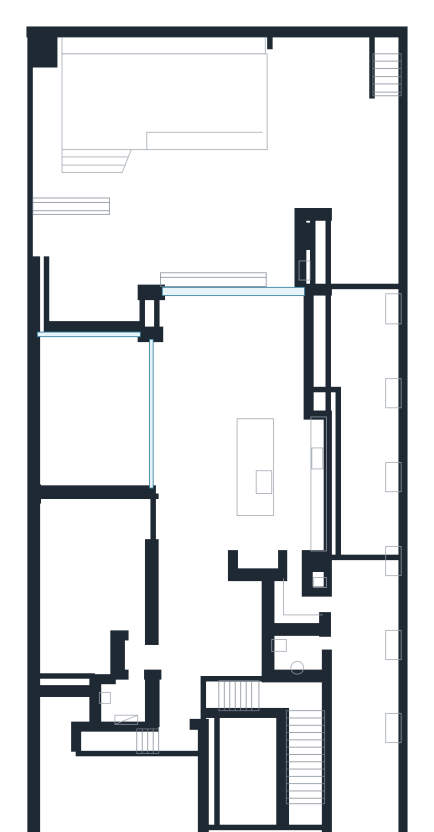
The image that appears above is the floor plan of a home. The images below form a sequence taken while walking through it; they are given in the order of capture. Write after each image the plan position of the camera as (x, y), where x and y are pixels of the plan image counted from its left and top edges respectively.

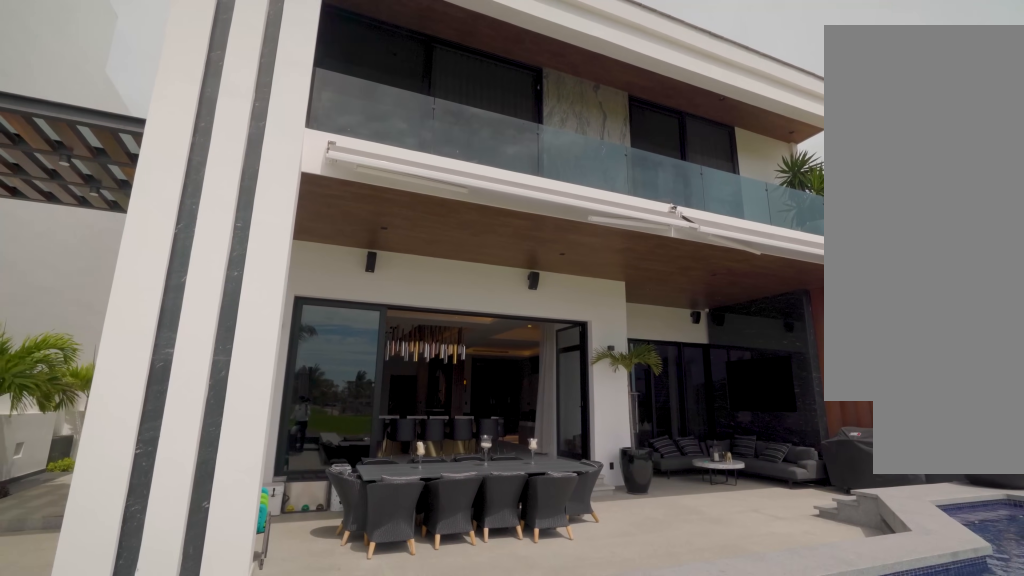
(294, 135)
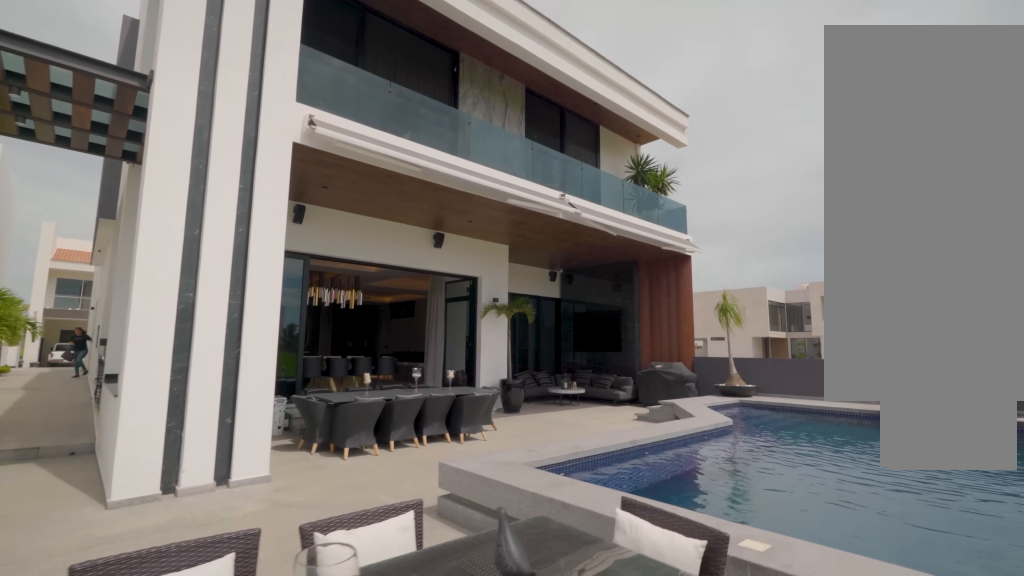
(343, 109)
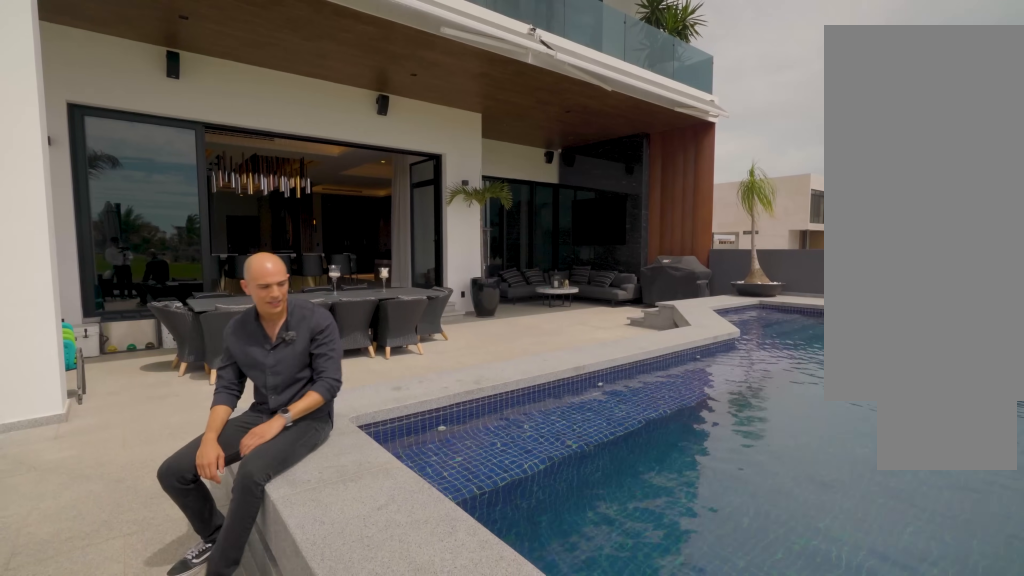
(299, 106)
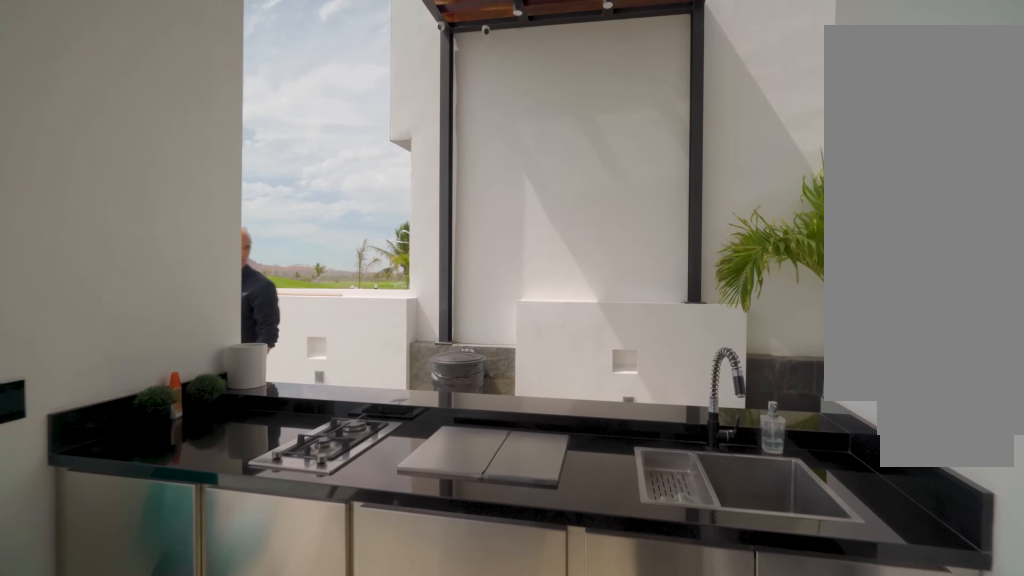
(272, 257)
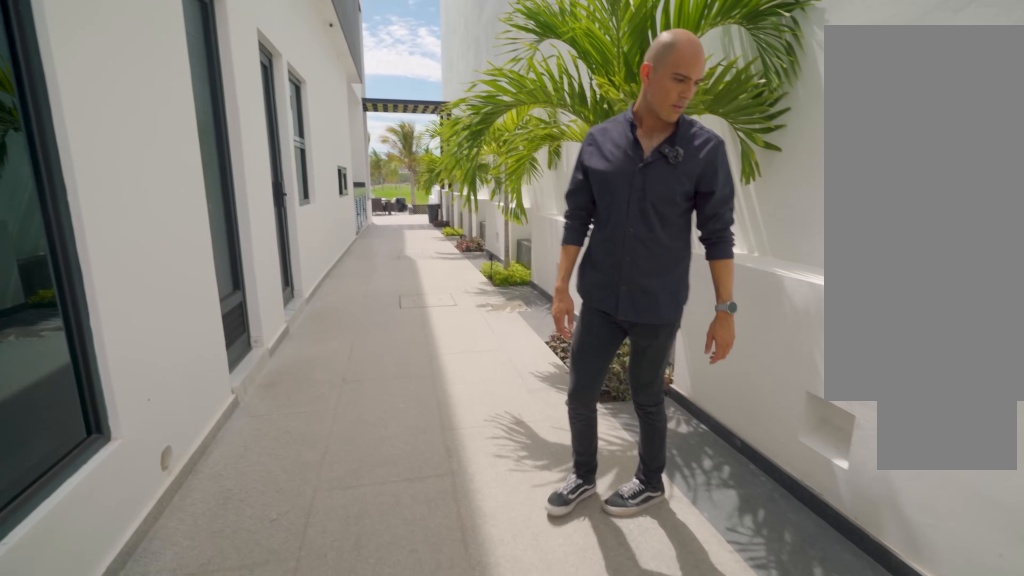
(359, 762)
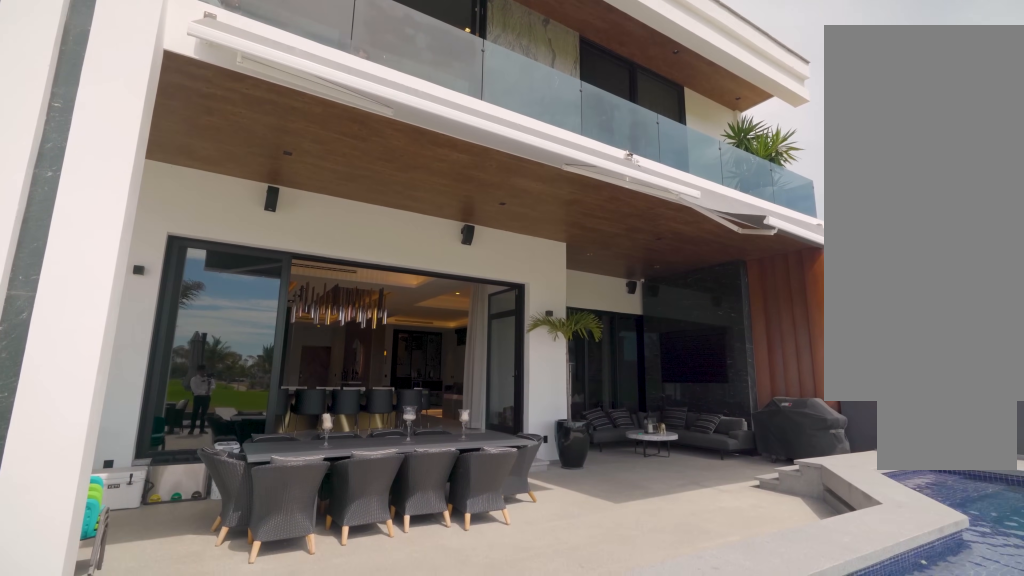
(283, 214)
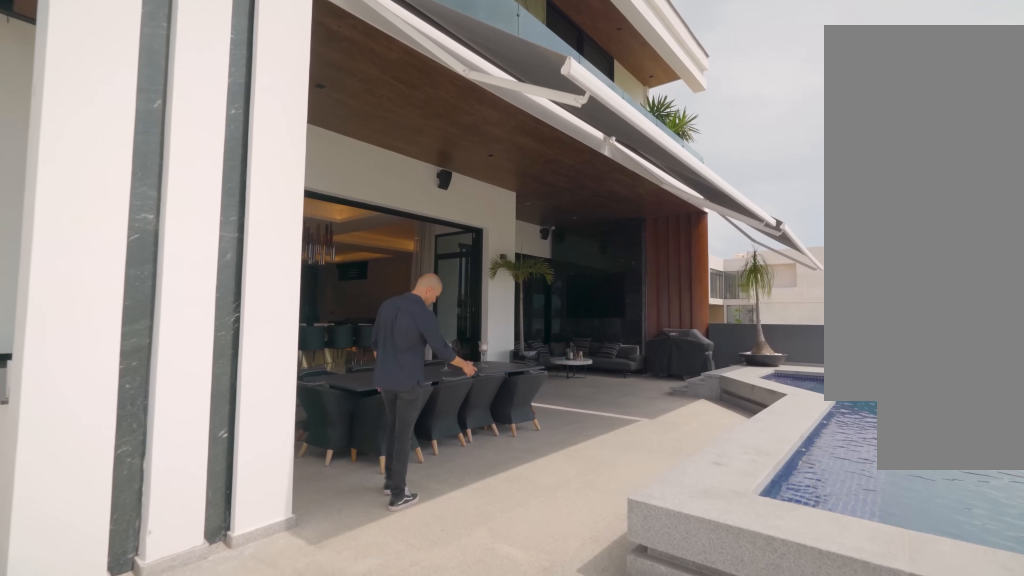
(302, 141)
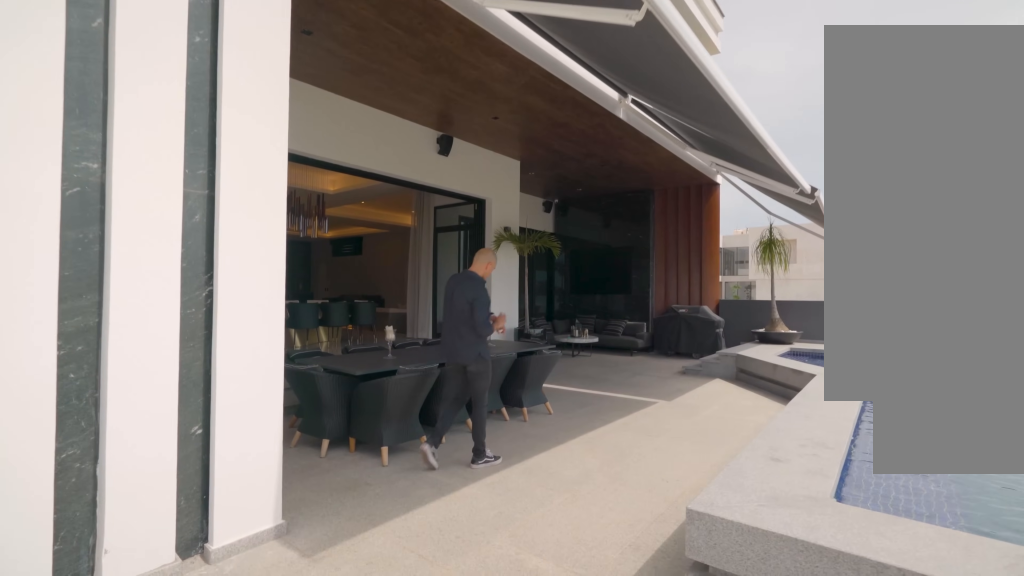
(302, 141)
